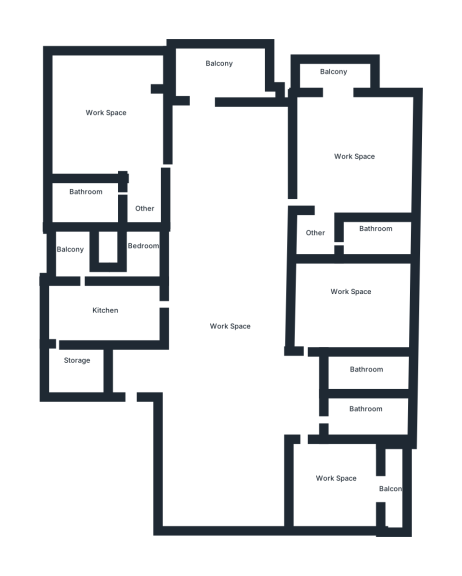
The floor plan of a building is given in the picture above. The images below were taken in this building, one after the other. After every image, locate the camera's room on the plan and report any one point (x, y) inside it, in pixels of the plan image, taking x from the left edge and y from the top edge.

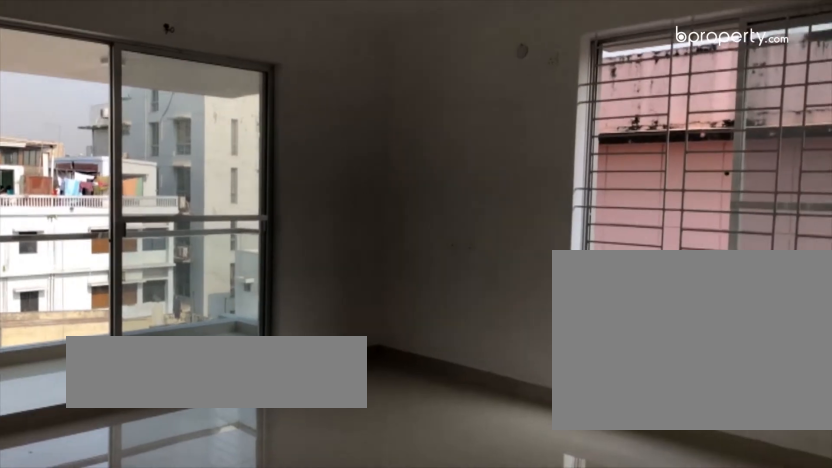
(353, 152)
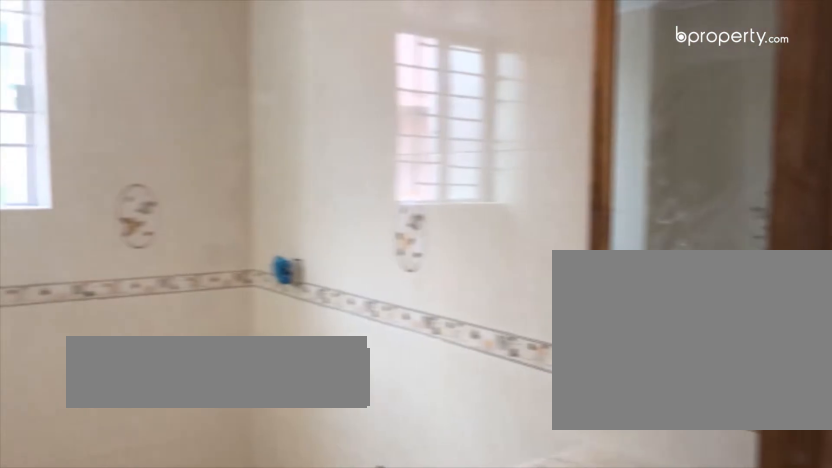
(380, 231)
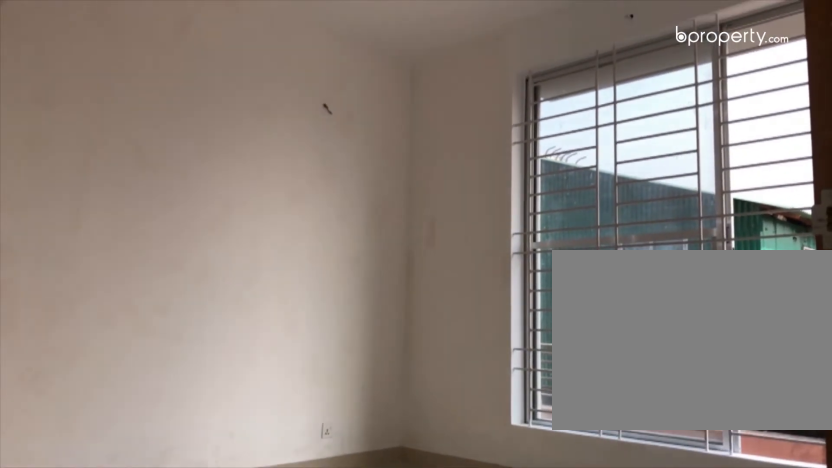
(339, 309)
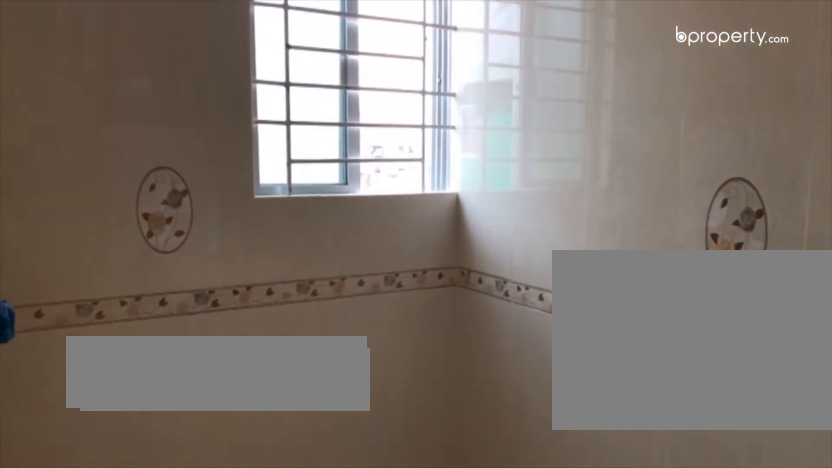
(371, 366)
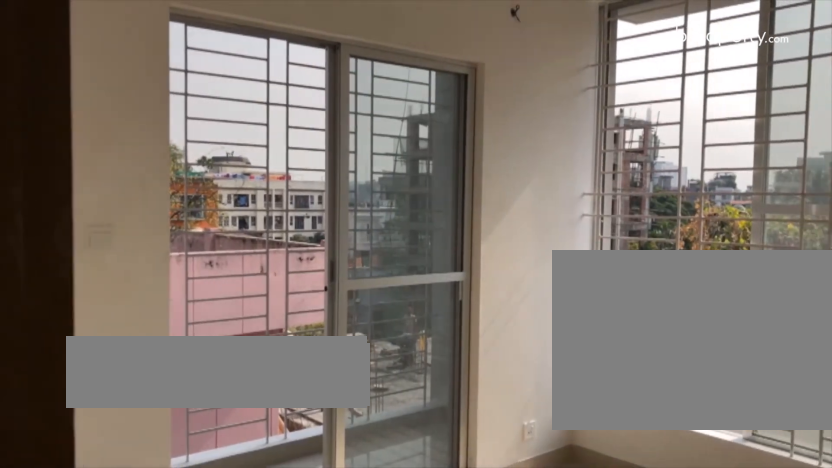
(334, 481)
